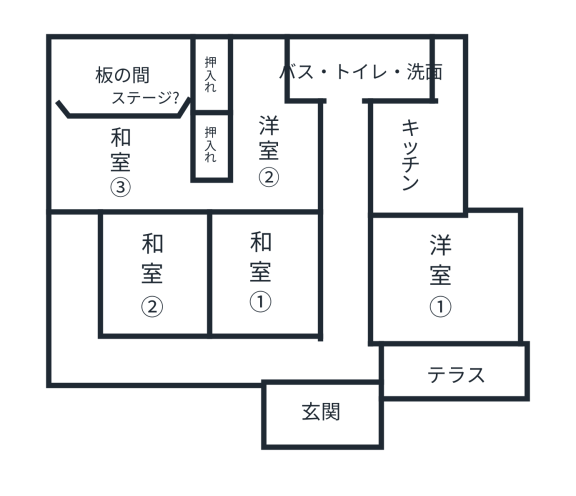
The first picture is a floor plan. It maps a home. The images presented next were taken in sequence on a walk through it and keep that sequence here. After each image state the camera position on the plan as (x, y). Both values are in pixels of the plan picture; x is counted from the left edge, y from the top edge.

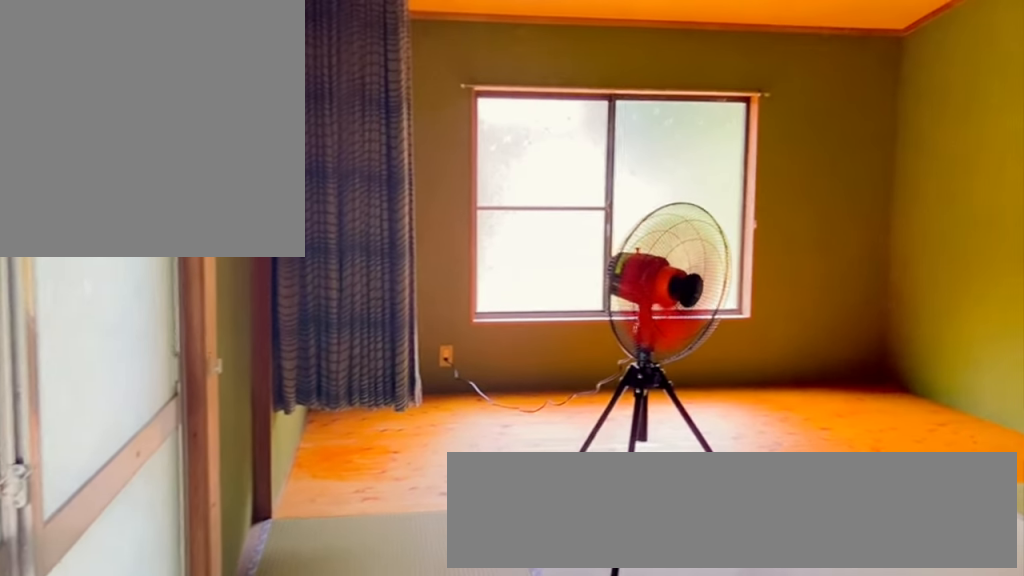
(98, 178)
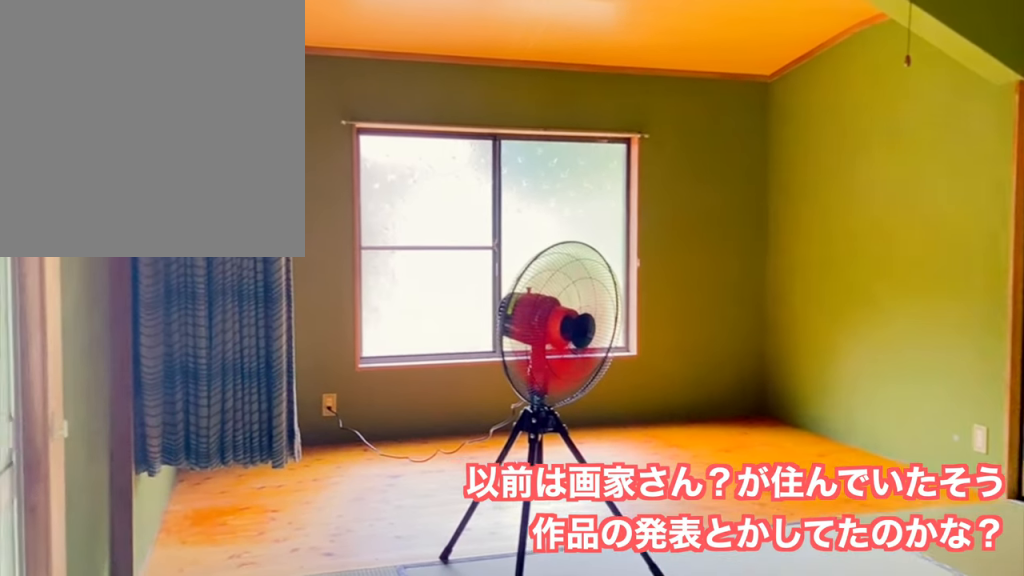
(113, 178)
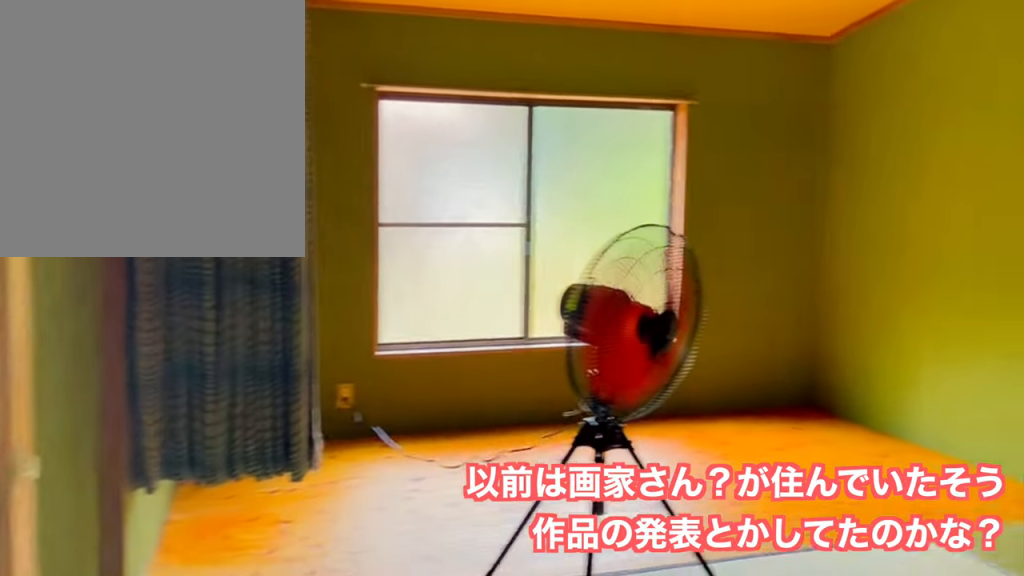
(135, 178)
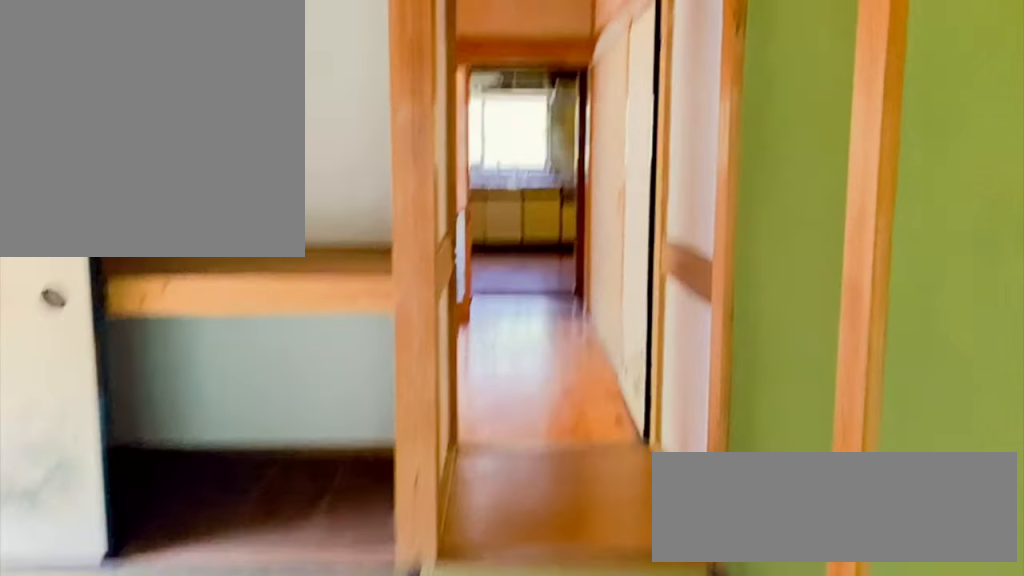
(188, 187)
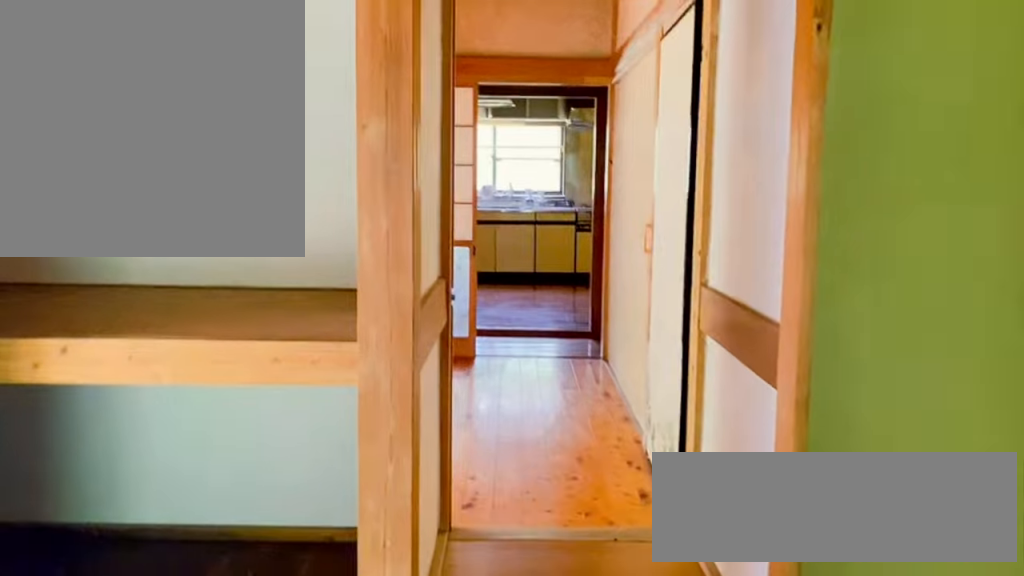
(204, 191)
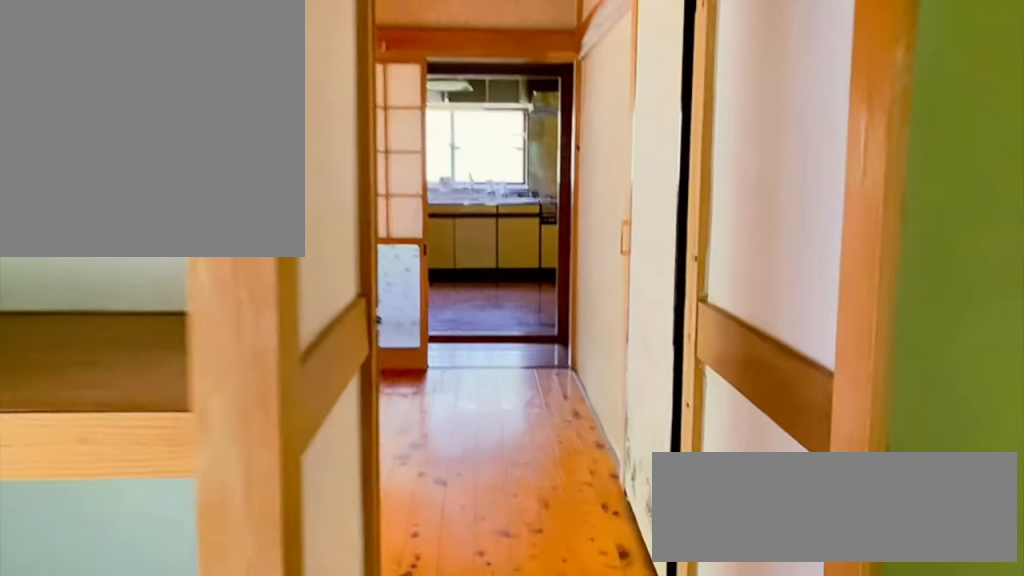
(216, 194)
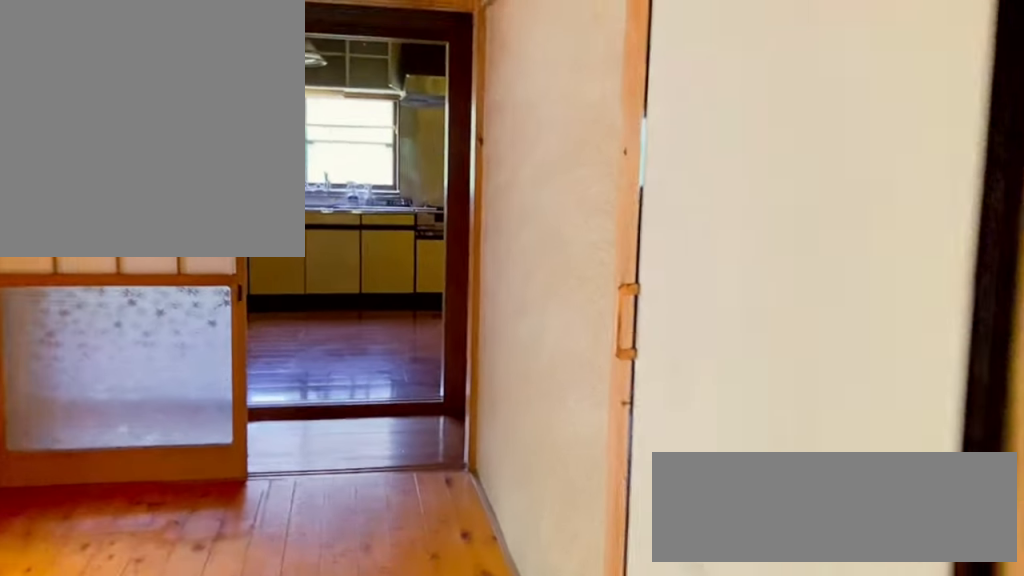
(254, 187)
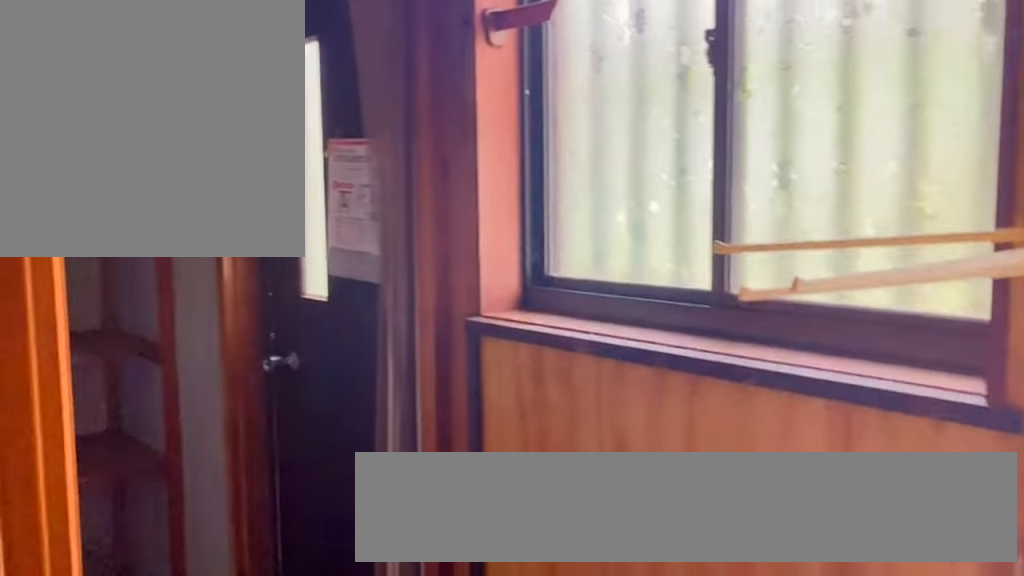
(411, 156)
